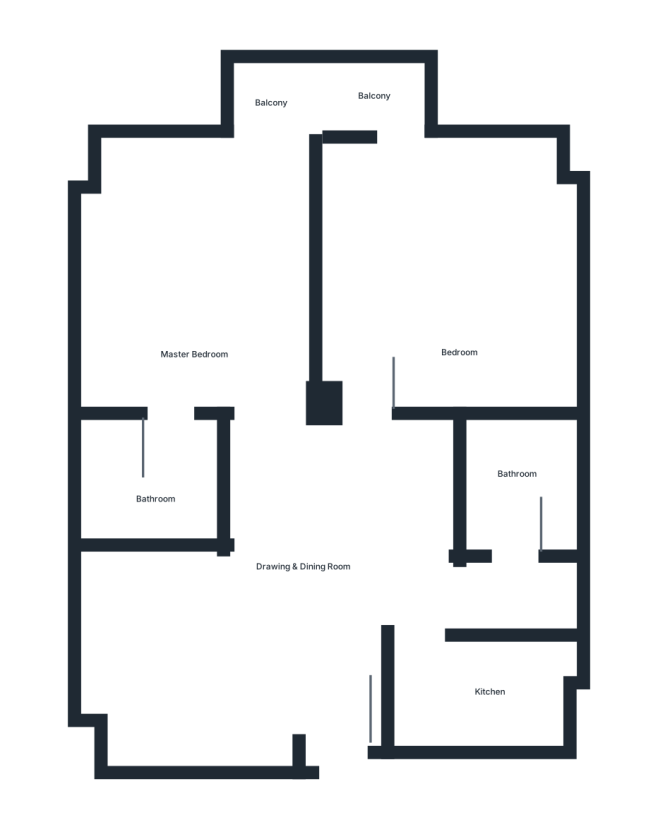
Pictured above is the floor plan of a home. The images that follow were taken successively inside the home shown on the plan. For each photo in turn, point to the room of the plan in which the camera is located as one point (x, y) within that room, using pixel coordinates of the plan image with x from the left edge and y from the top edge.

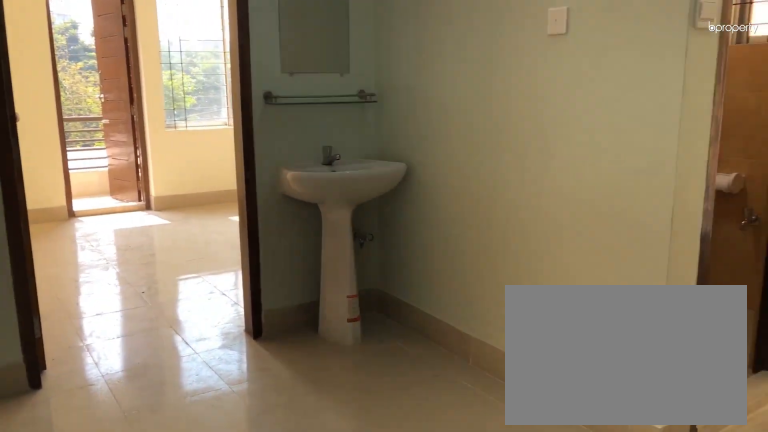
(310, 590)
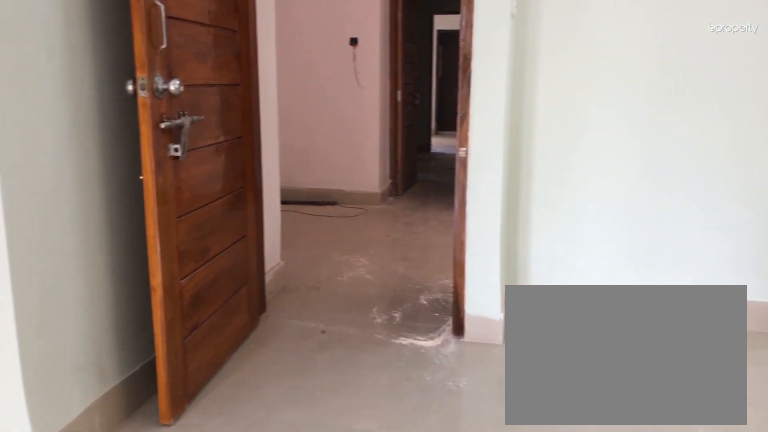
(310, 590)
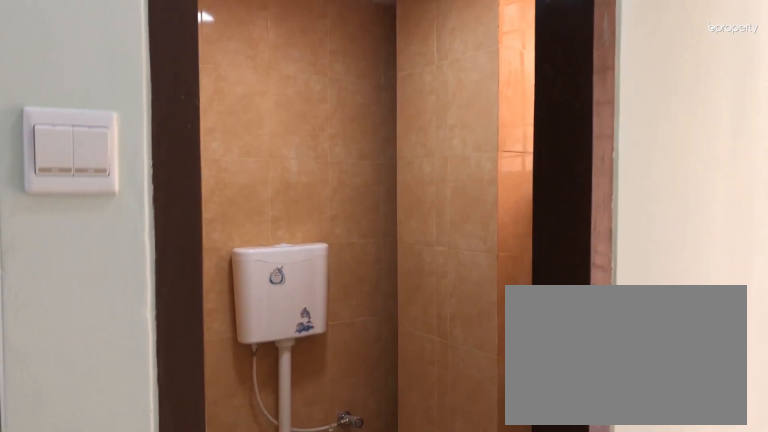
(515, 574)
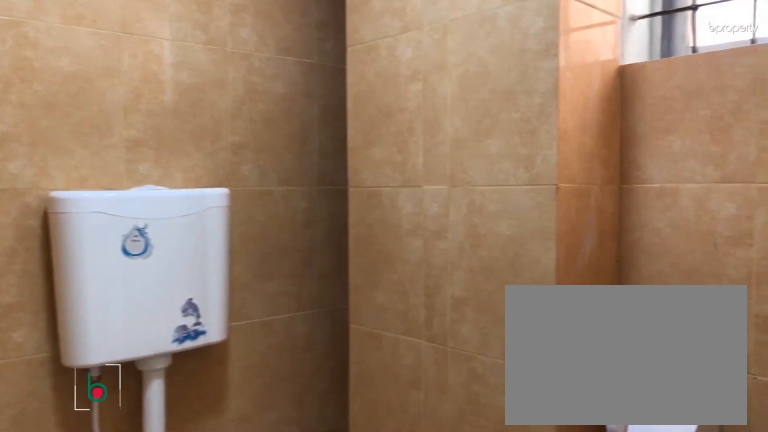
(517, 484)
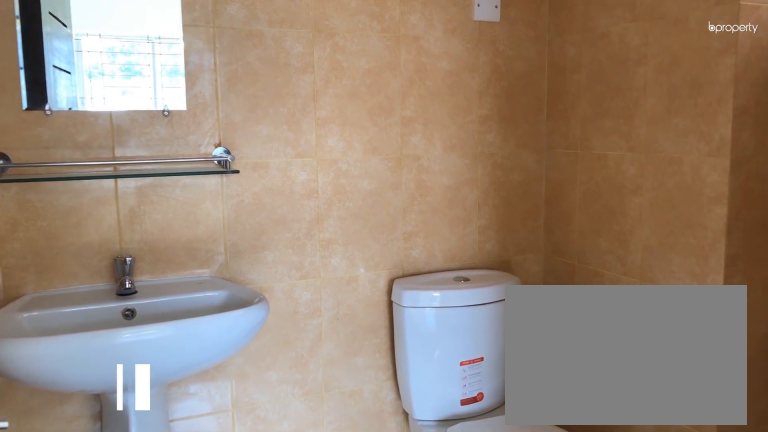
(156, 494)
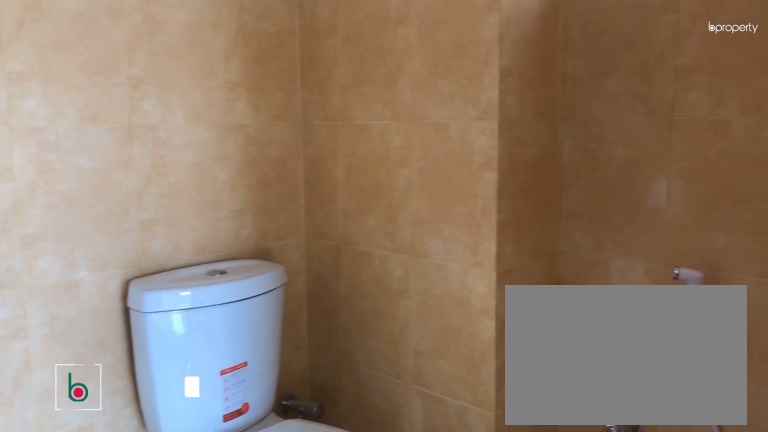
(156, 494)
